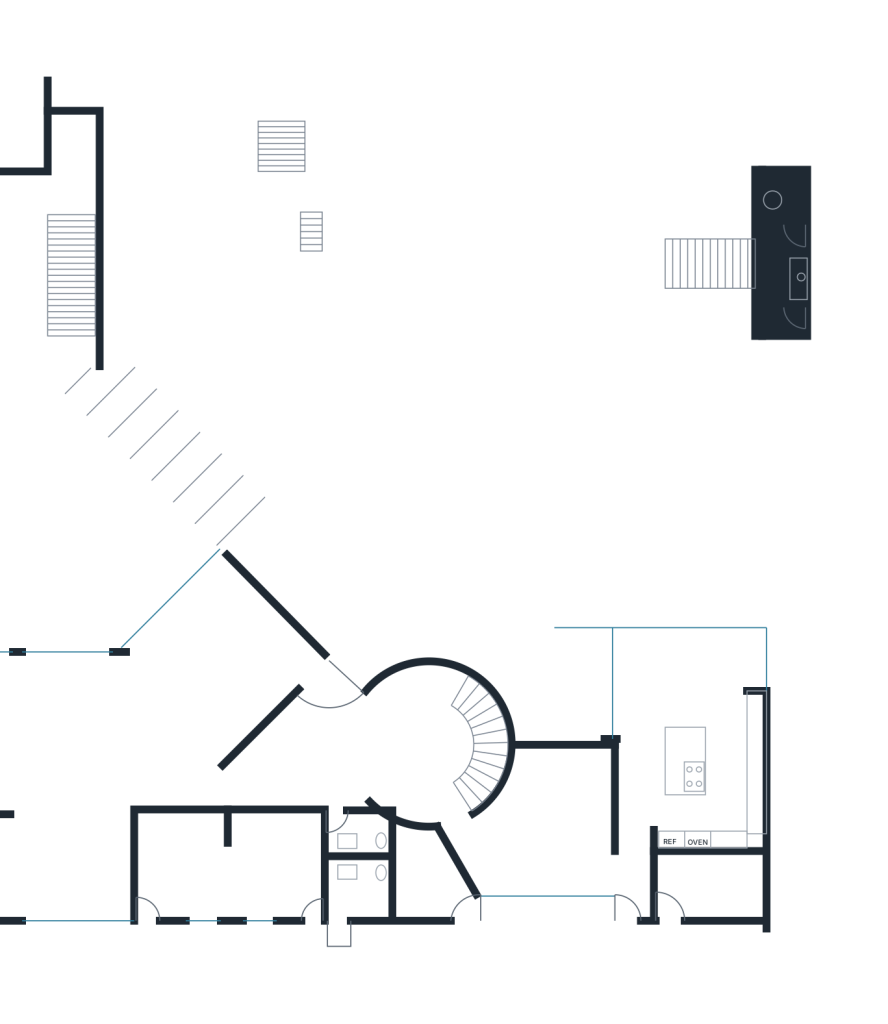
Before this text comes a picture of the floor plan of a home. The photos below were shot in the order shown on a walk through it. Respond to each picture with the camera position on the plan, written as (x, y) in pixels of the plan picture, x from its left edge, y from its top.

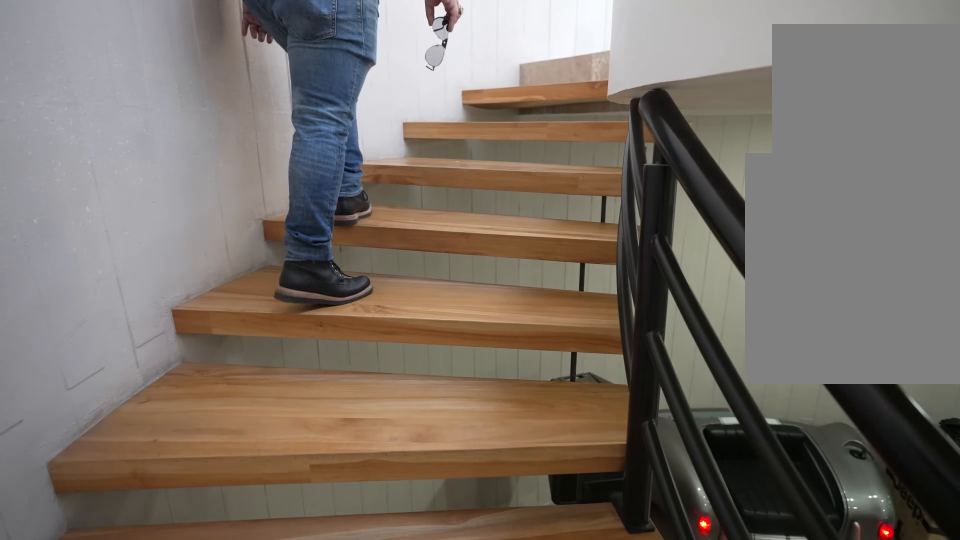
(480, 785)
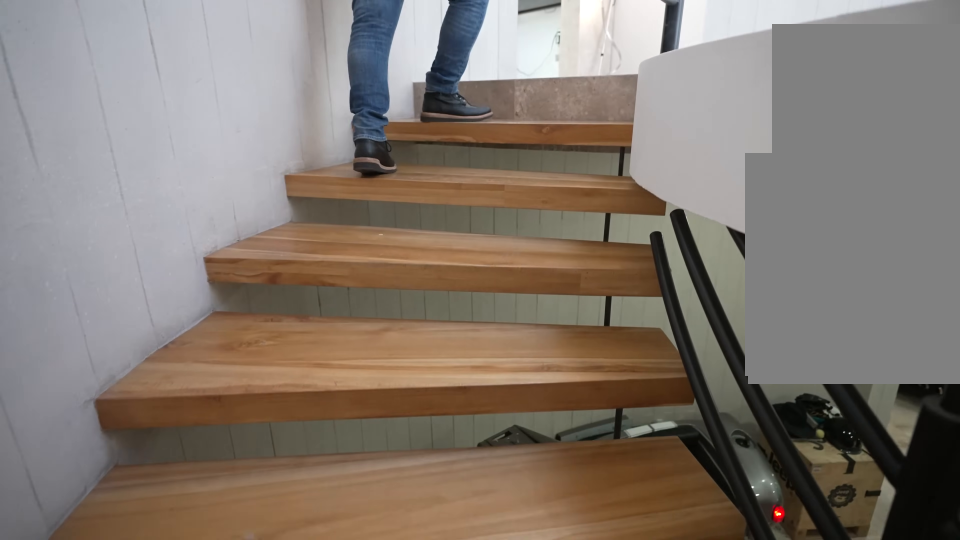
(479, 785)
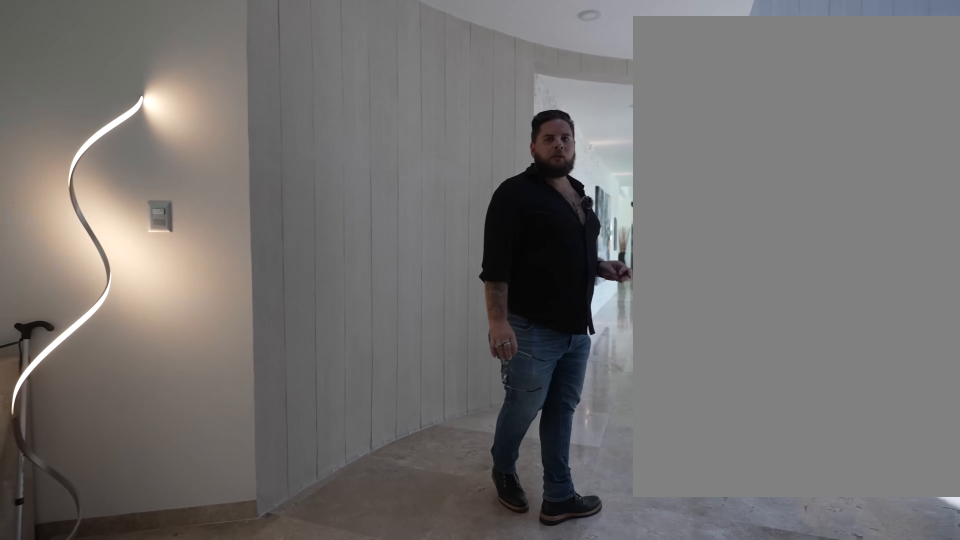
(452, 794)
